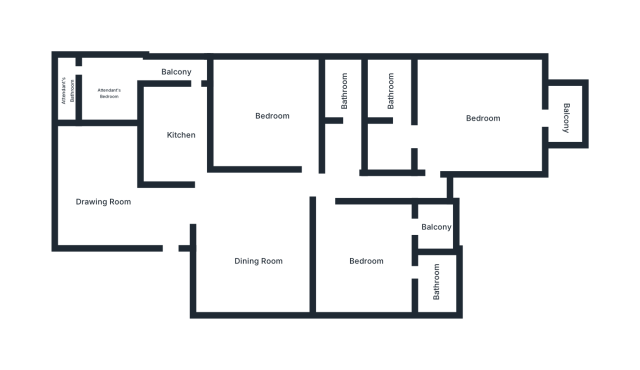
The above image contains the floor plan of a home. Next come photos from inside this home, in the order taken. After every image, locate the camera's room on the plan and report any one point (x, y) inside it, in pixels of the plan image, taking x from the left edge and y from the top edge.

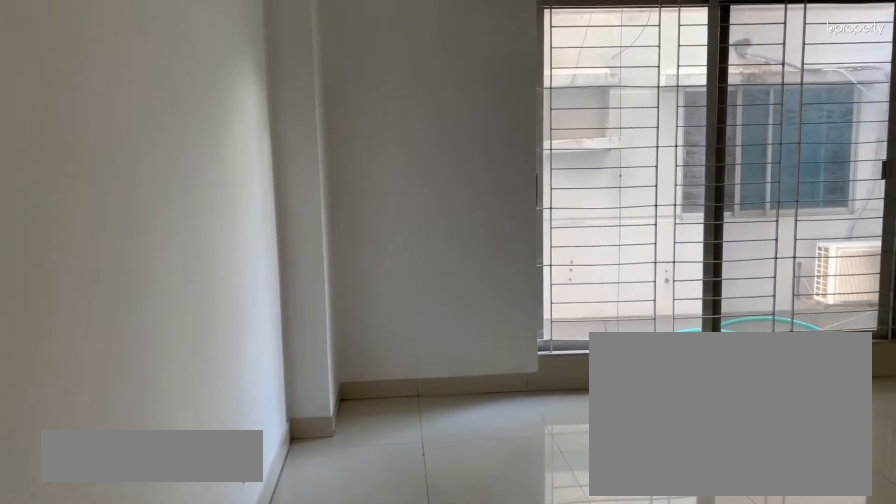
(105, 201)
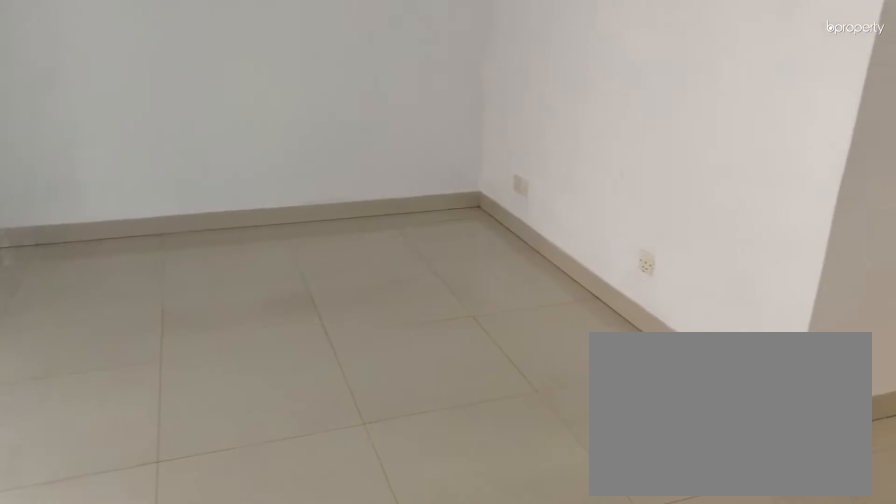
(105, 201)
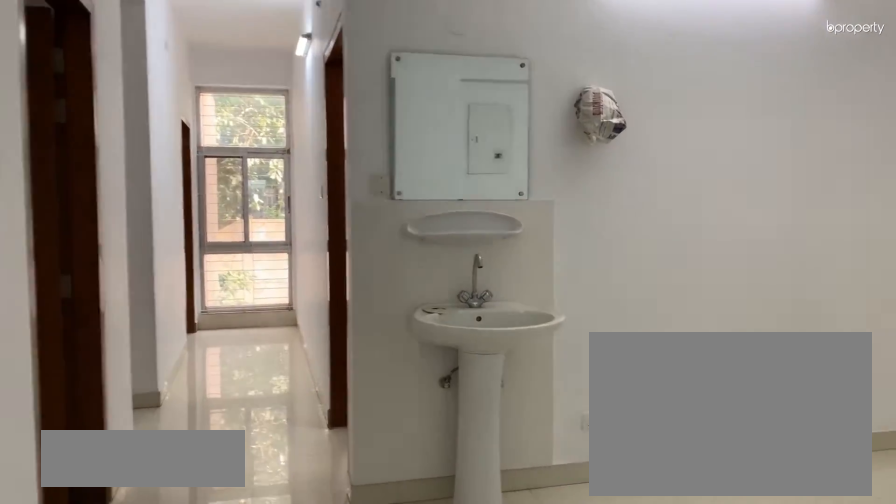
(258, 263)
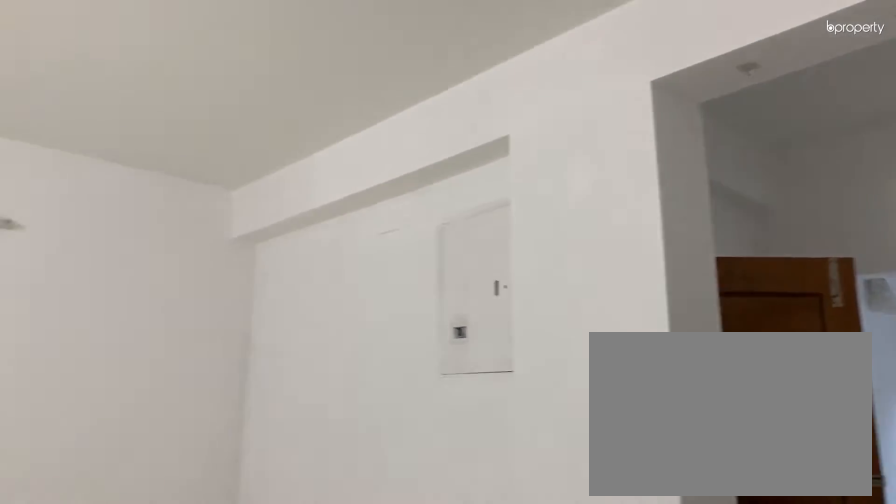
(258, 263)
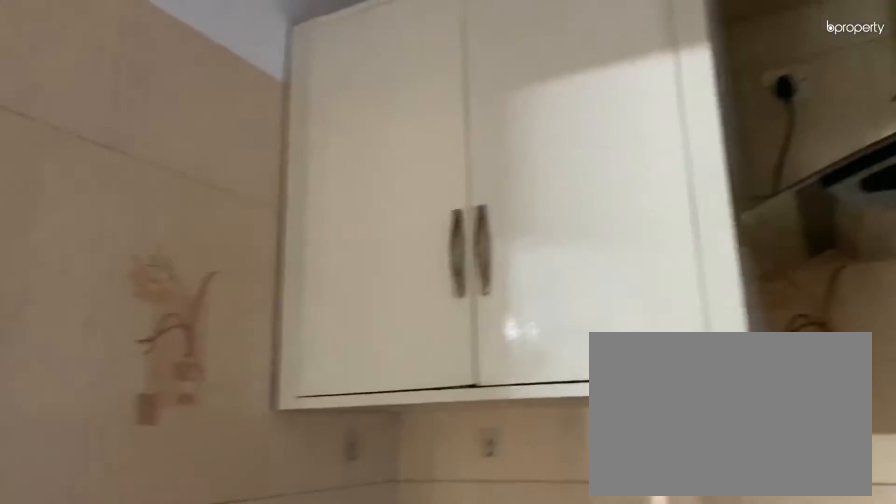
(181, 134)
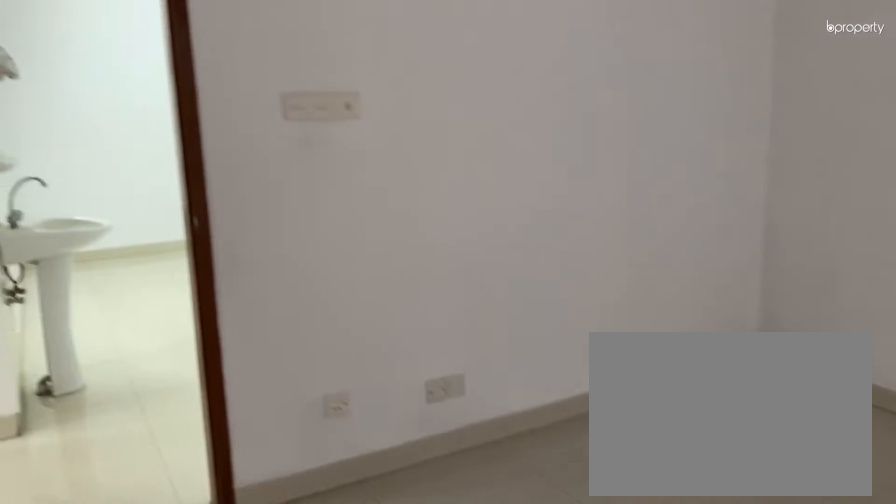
(273, 115)
